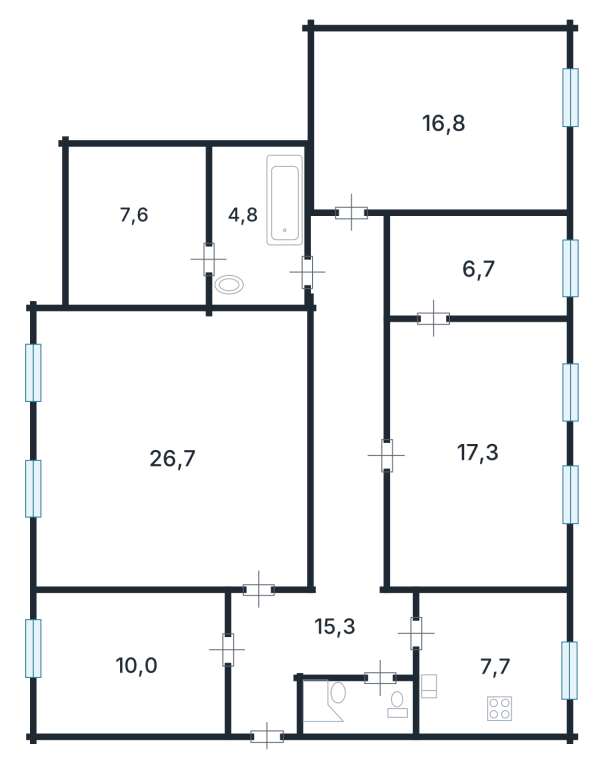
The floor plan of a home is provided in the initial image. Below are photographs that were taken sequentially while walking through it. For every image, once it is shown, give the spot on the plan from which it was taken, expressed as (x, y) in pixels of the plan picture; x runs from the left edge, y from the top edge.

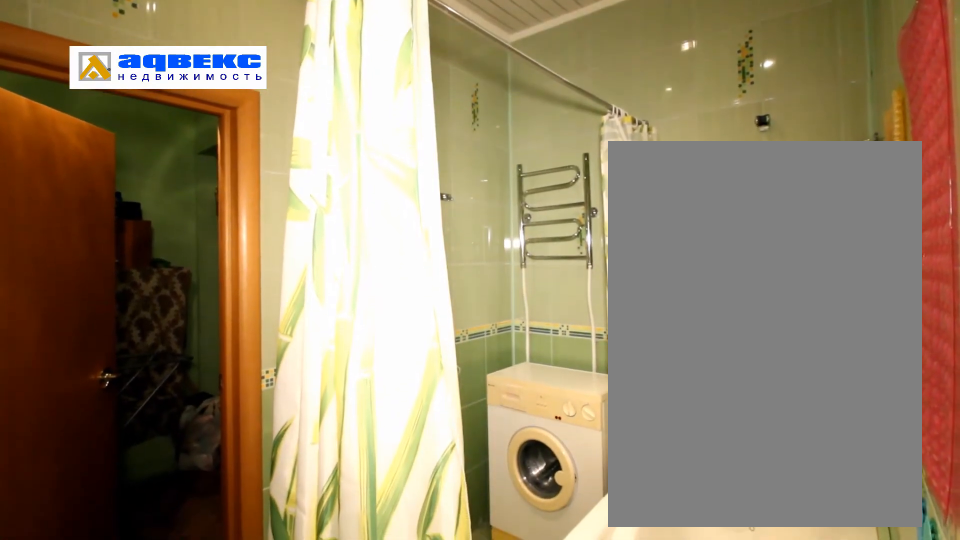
(238, 296)
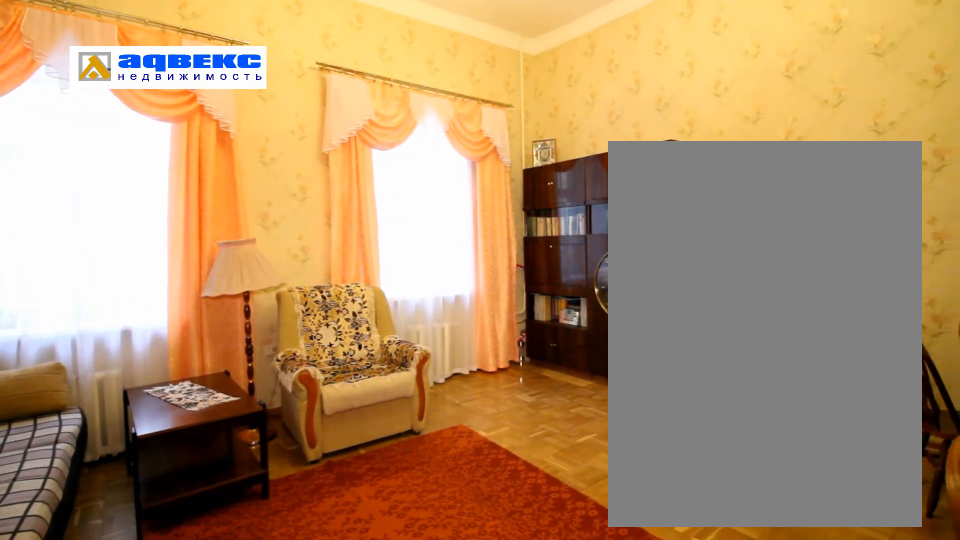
(118, 489)
